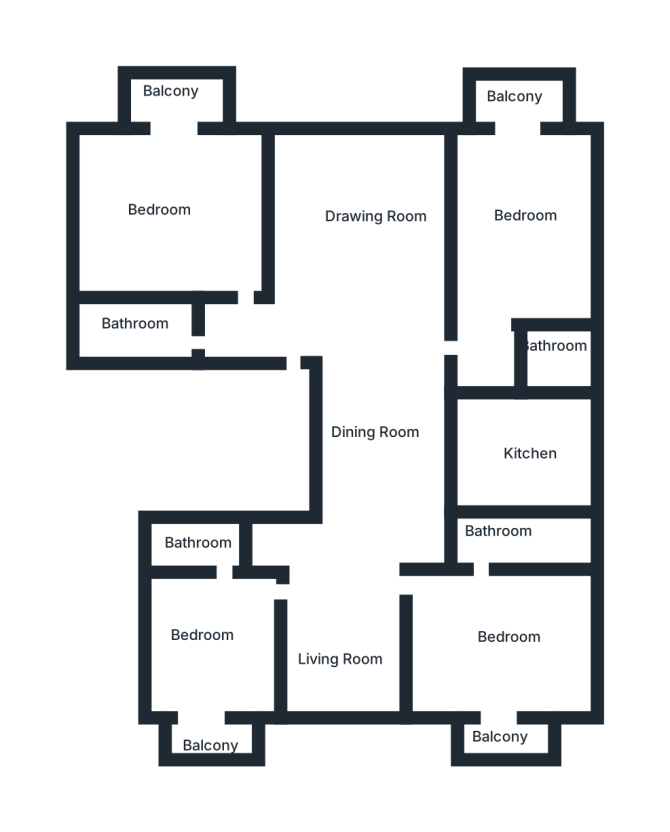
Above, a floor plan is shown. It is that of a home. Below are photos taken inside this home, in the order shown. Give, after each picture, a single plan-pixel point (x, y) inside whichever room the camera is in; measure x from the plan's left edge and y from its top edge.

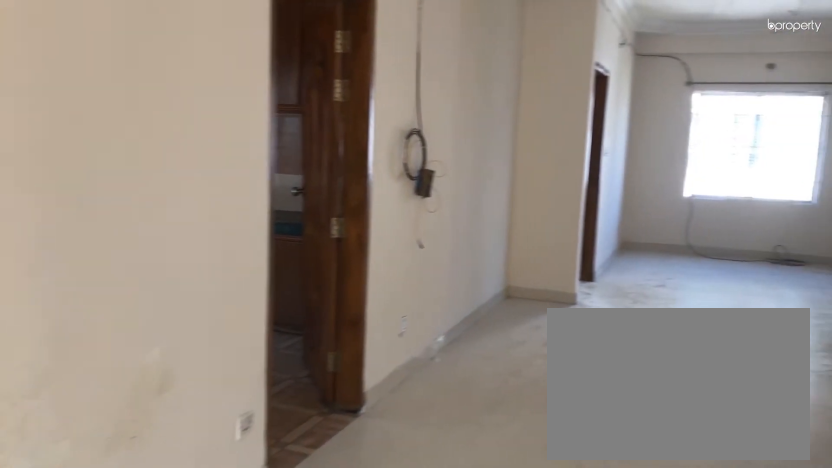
(378, 438)
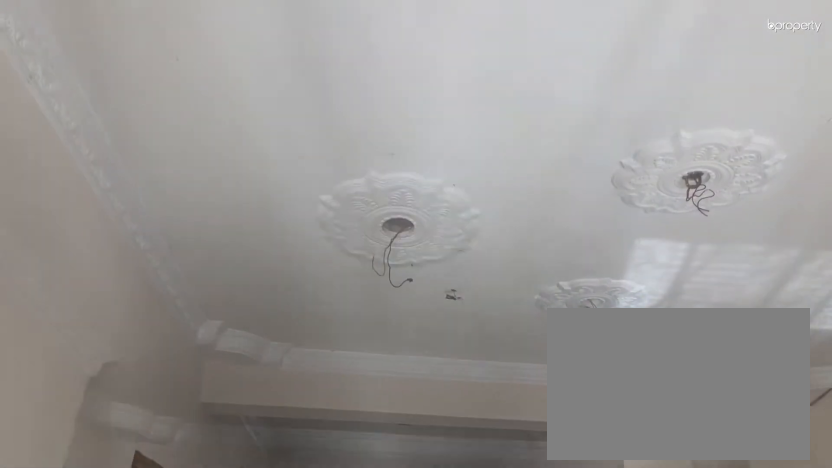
(357, 571)
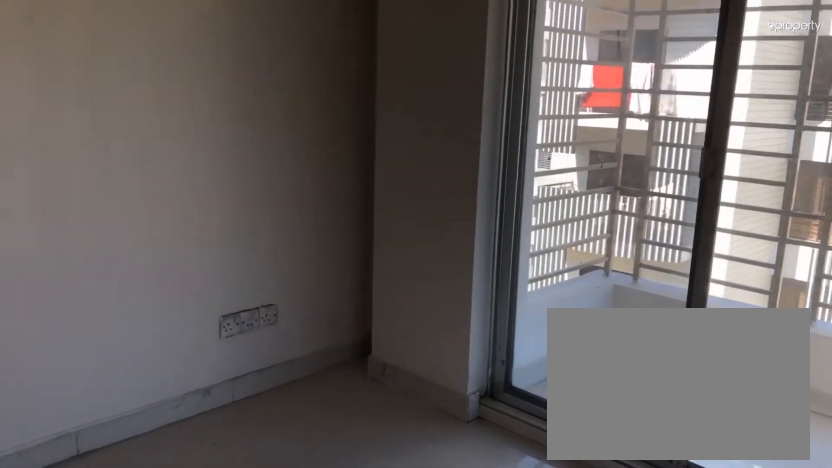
(217, 650)
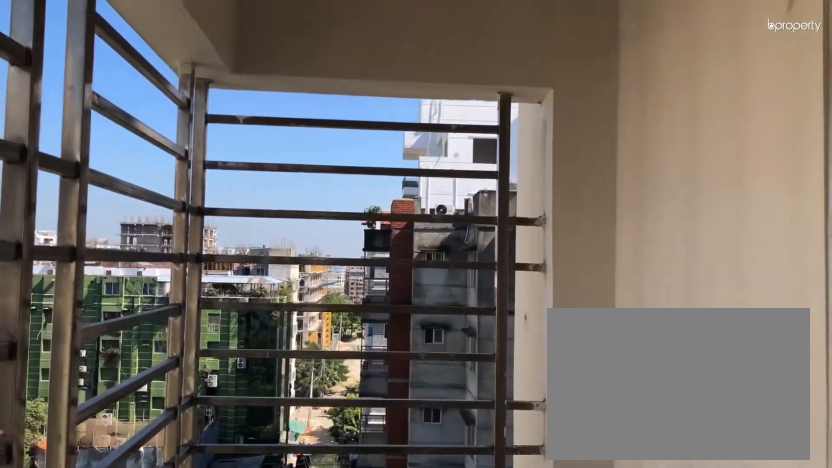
(213, 730)
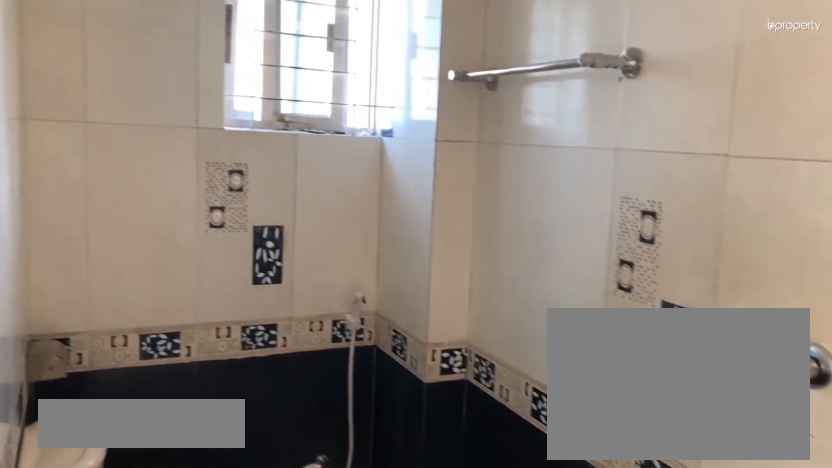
(199, 542)
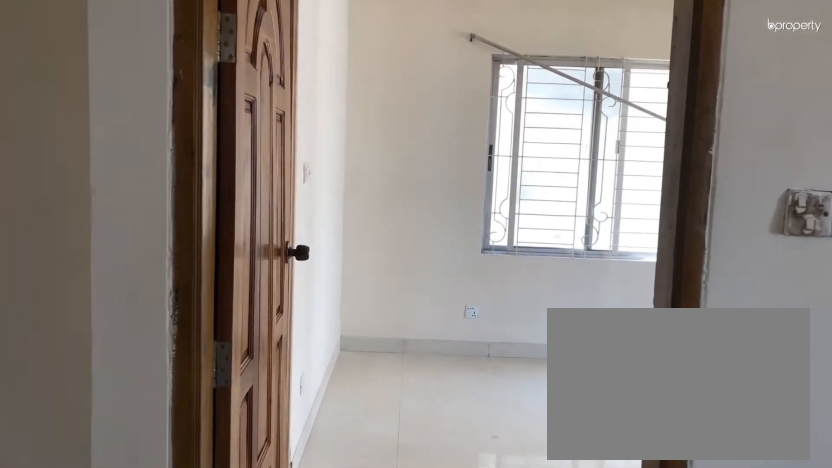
(401, 589)
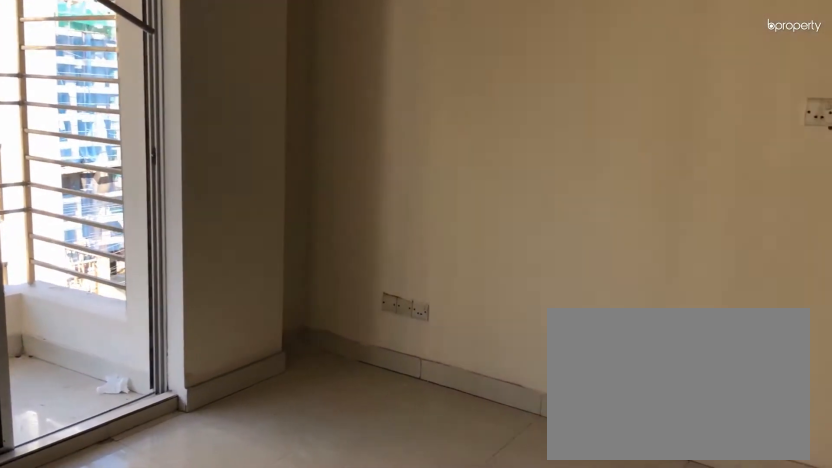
(499, 629)
